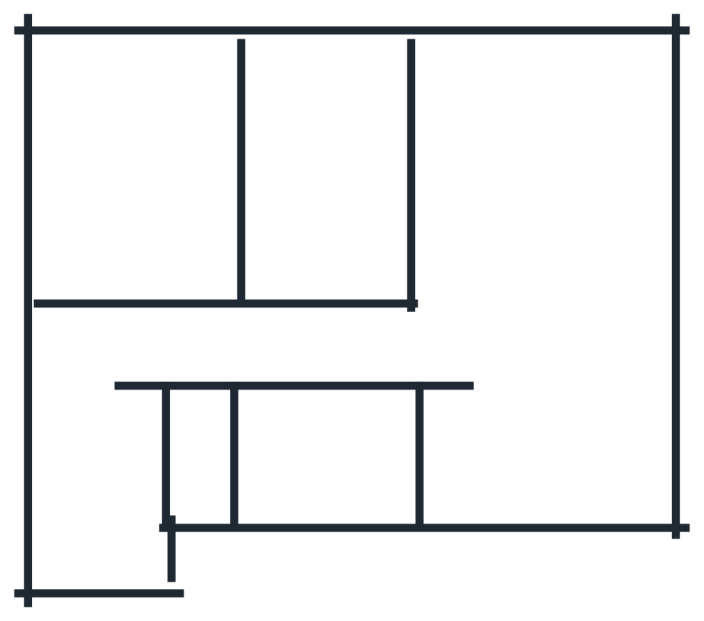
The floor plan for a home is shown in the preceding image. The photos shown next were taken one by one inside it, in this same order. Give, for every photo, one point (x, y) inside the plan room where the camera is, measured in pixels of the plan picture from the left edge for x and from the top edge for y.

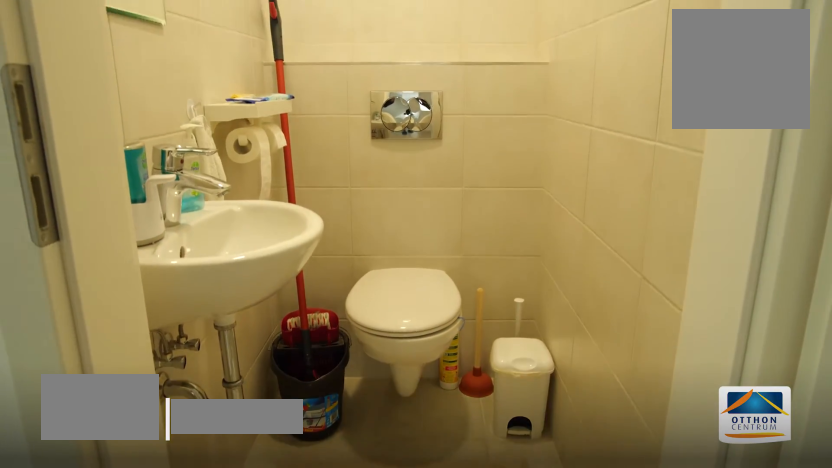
(198, 463)
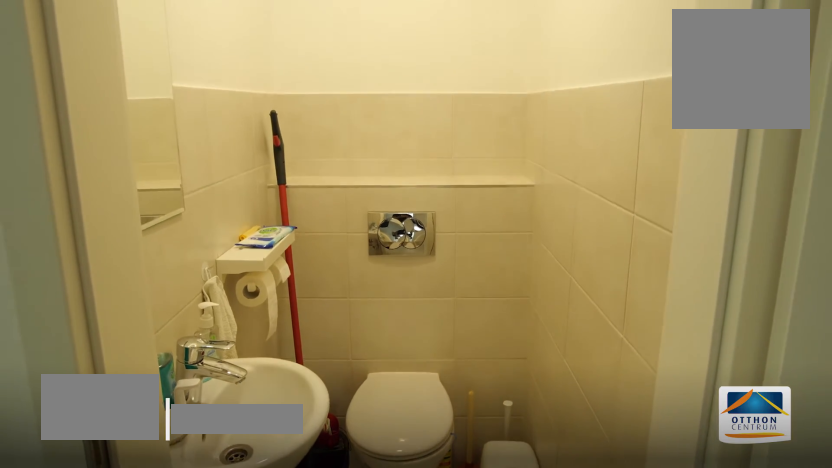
(199, 463)
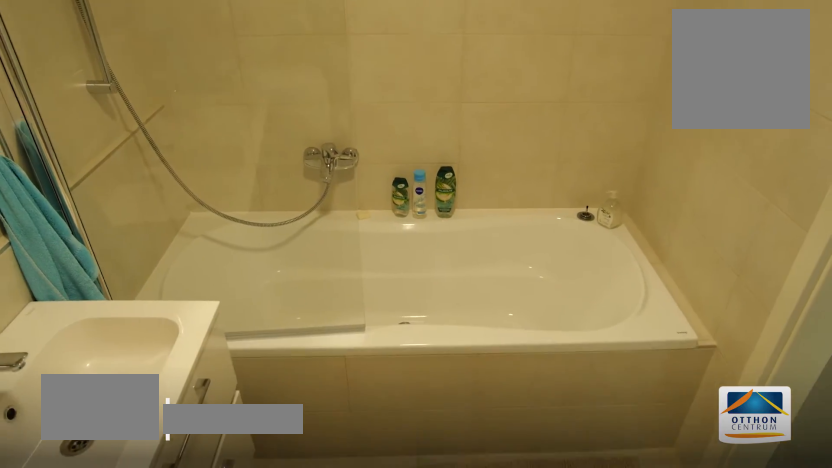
(326, 463)
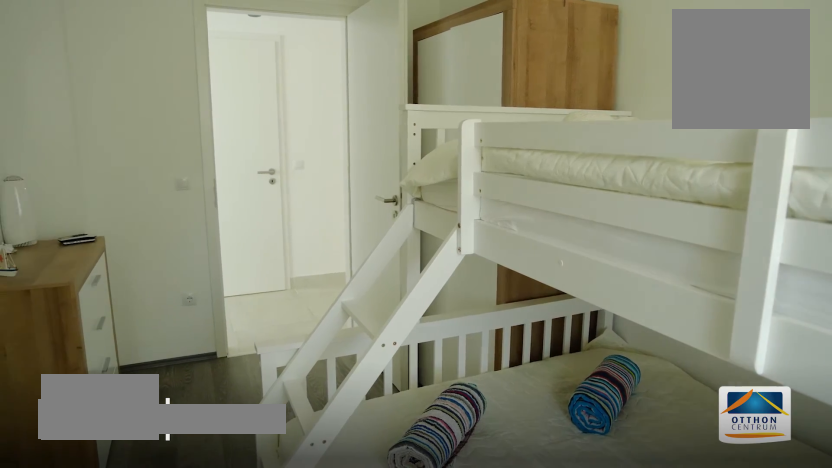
(326, 169)
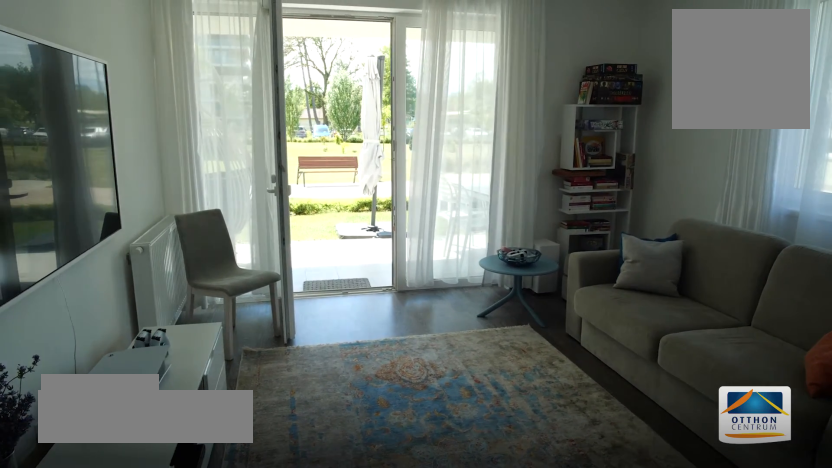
(543, 169)
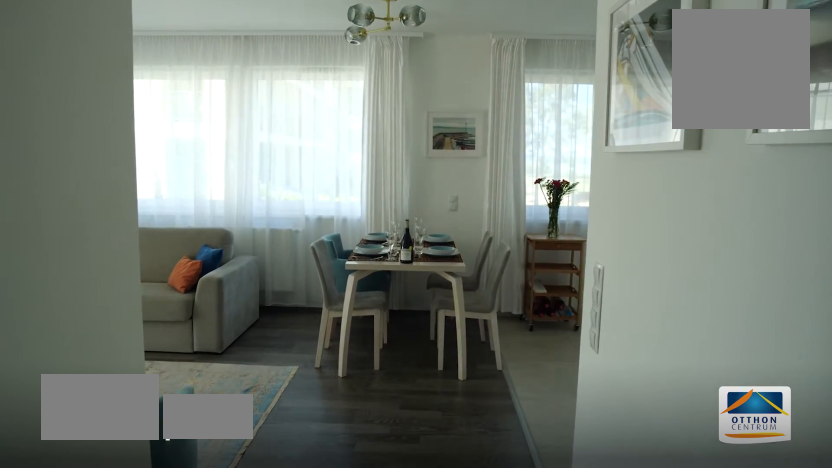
(542, 331)
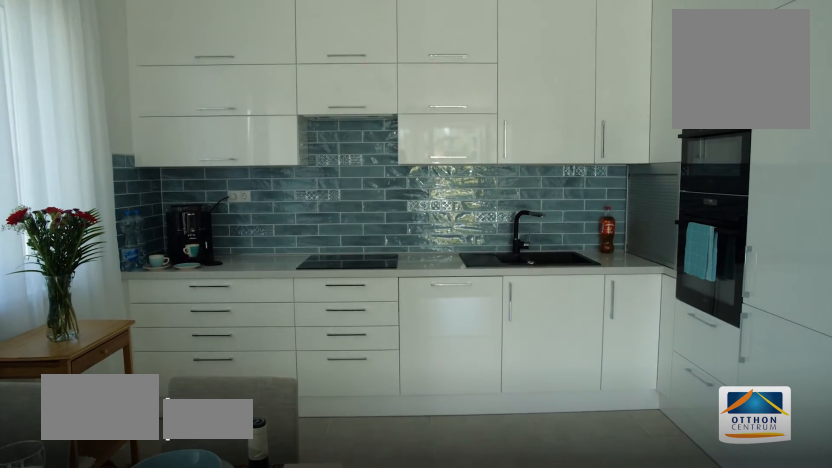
(541, 445)
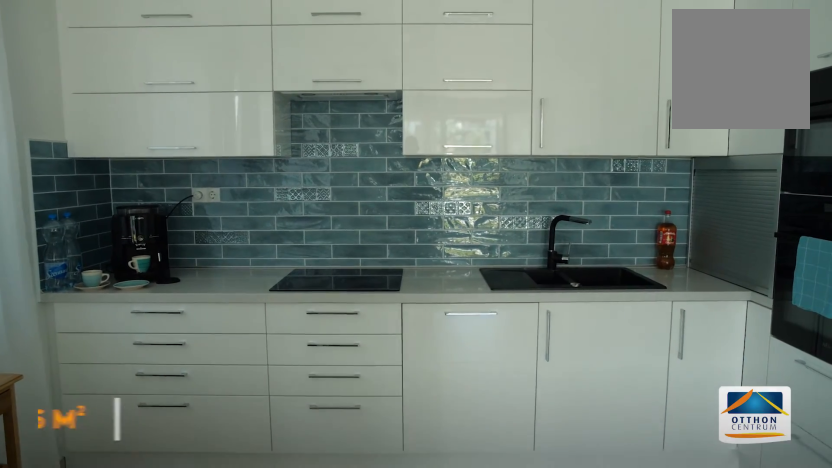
(541, 445)
